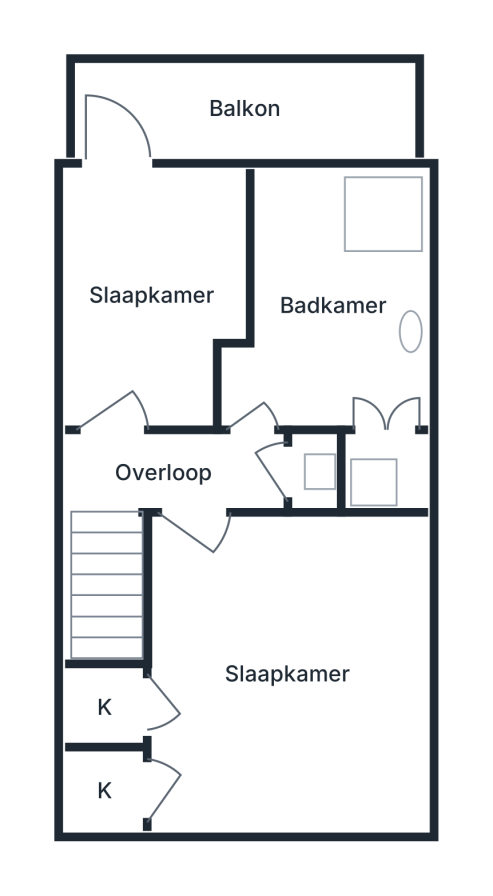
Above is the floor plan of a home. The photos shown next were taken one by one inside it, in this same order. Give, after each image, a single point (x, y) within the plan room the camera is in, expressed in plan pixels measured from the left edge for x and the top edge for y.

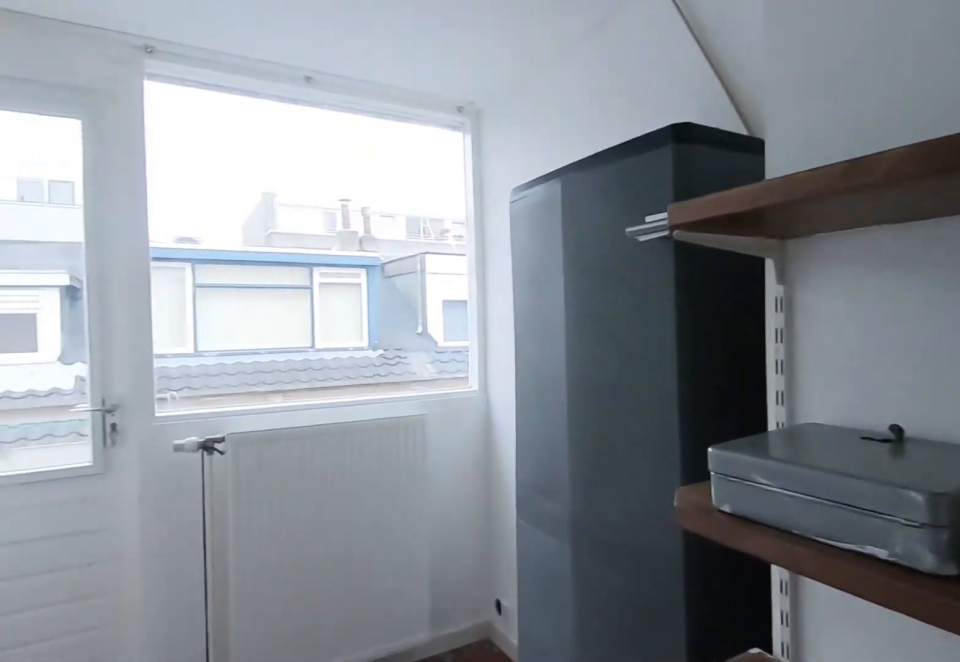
(156, 236)
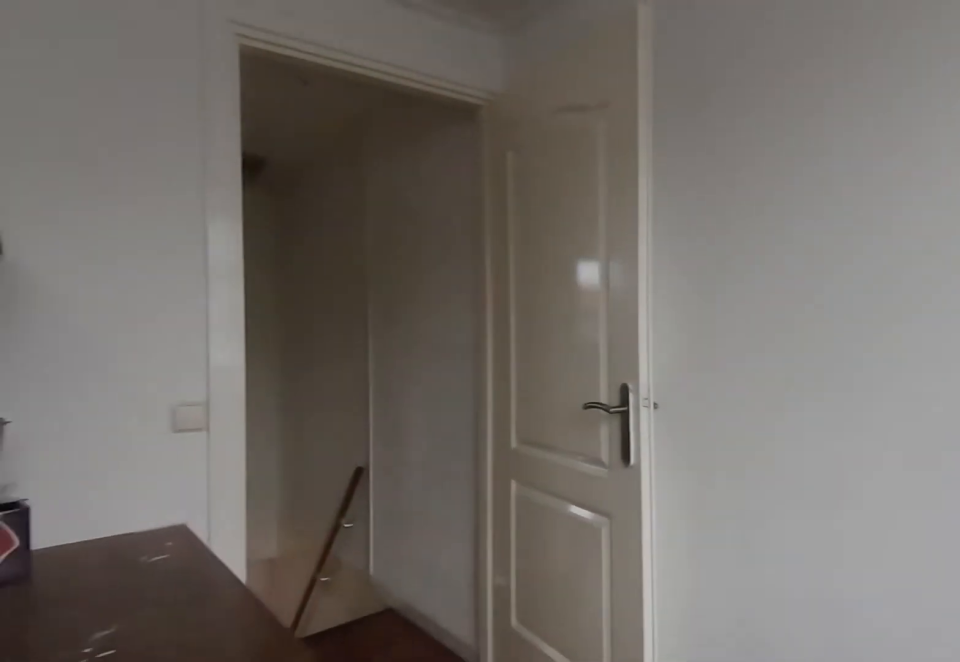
(156, 236)
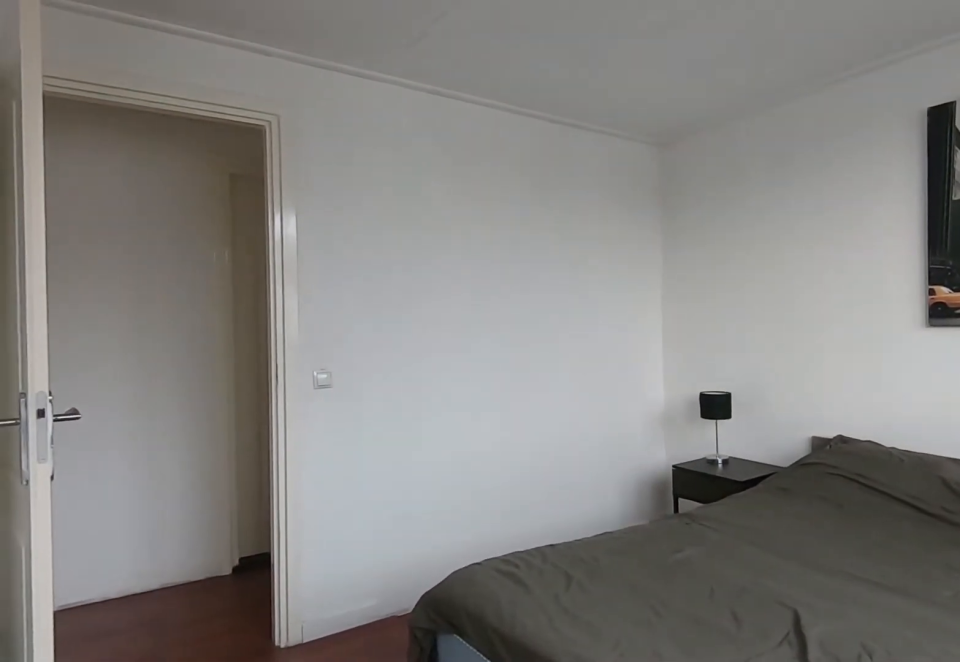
(407, 749)
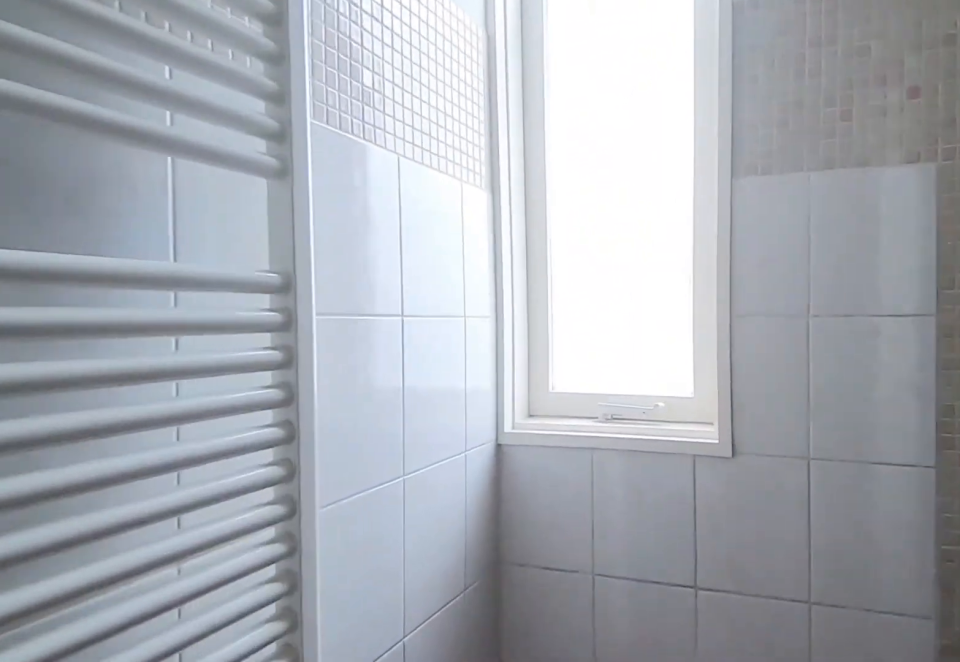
(318, 228)
